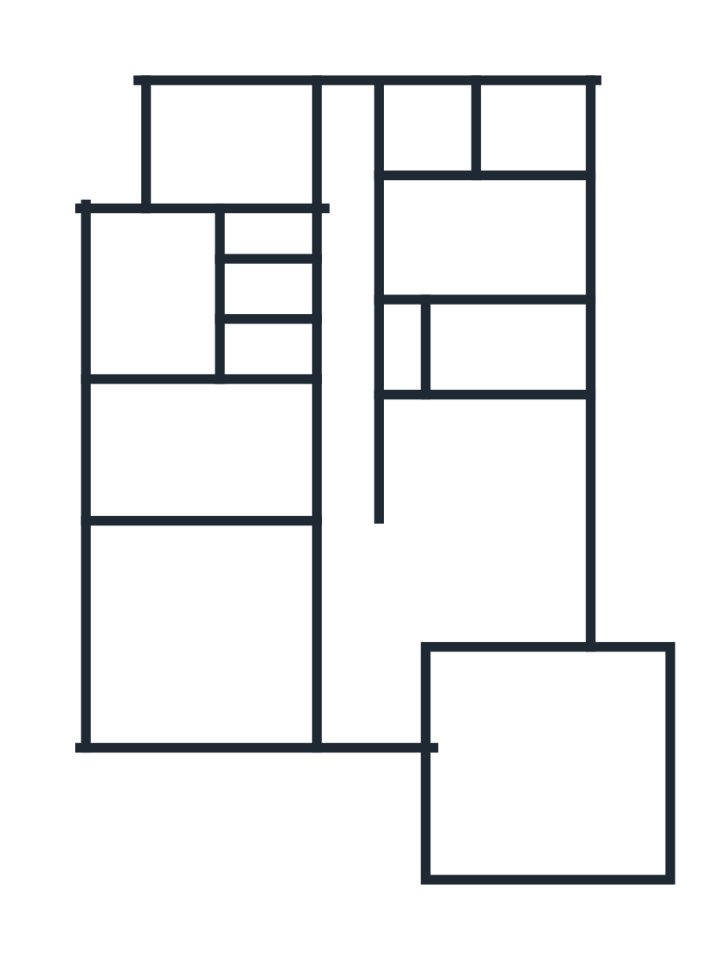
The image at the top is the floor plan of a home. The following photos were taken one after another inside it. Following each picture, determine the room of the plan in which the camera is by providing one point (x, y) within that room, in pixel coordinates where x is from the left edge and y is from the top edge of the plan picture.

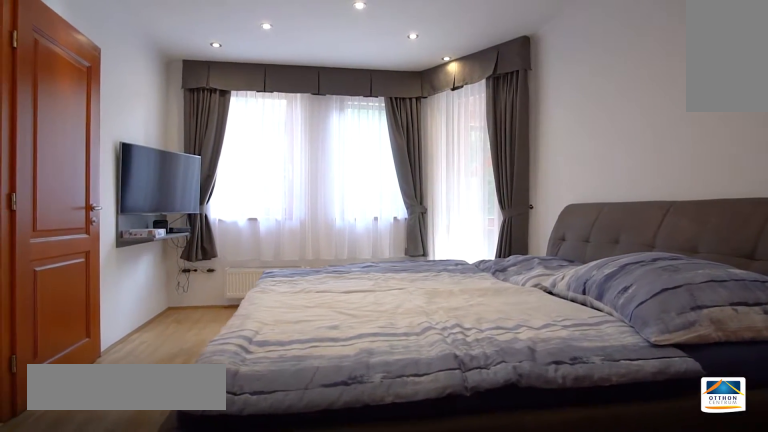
(511, 247)
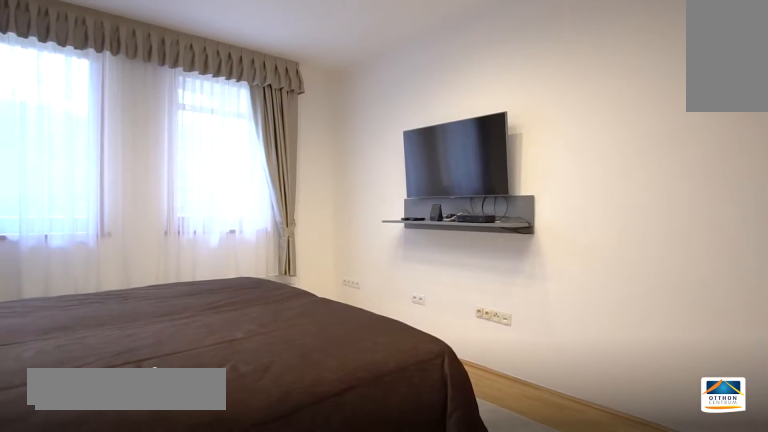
(204, 452)
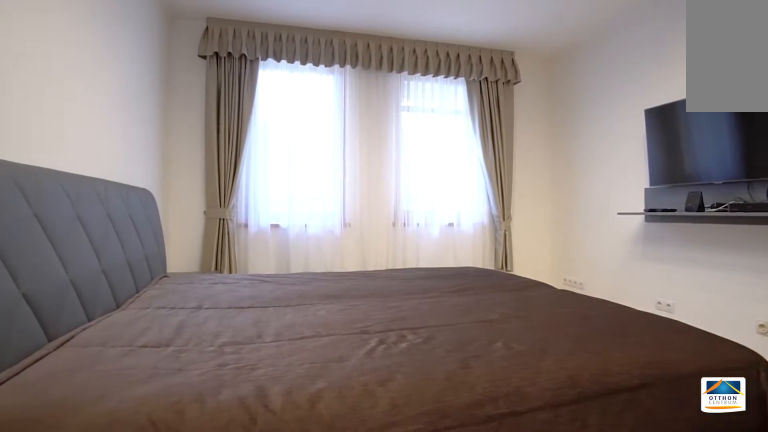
(203, 452)
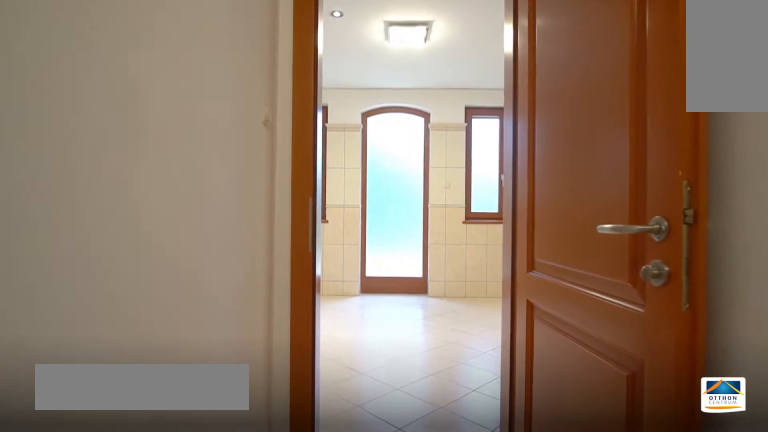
(273, 295)
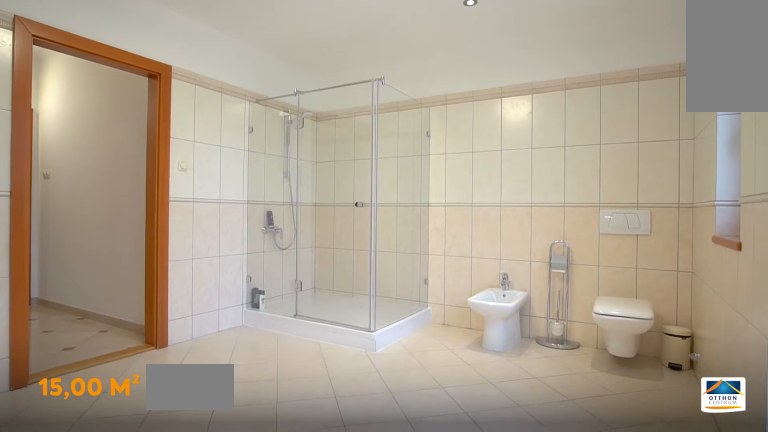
(156, 294)
